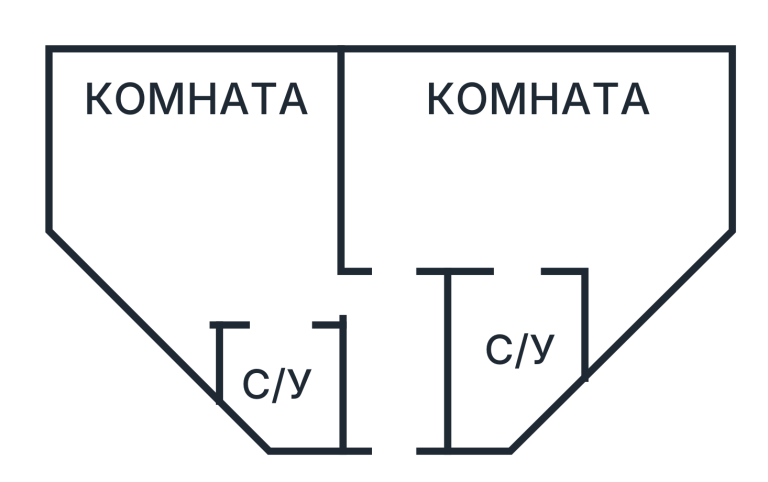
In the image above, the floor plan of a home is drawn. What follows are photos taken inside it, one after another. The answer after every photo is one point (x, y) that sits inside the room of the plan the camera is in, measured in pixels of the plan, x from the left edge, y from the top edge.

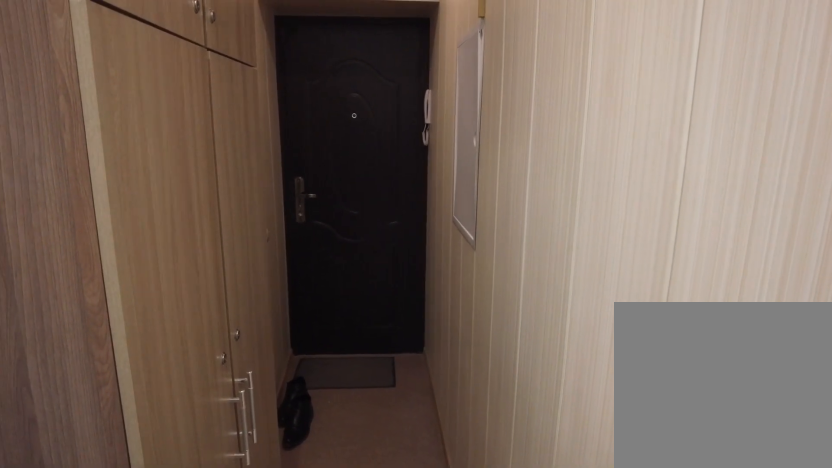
(403, 380)
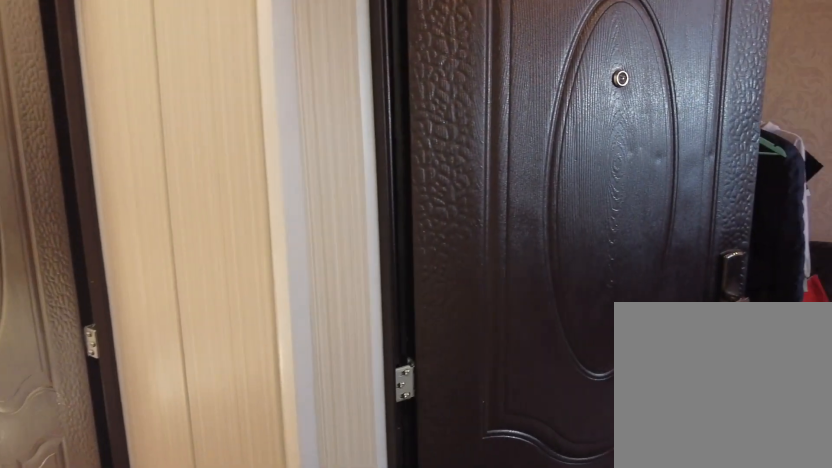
(403, 380)
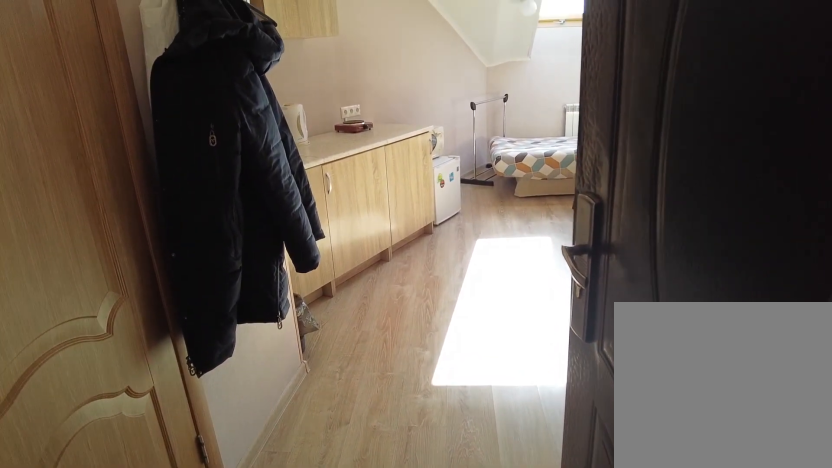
(369, 308)
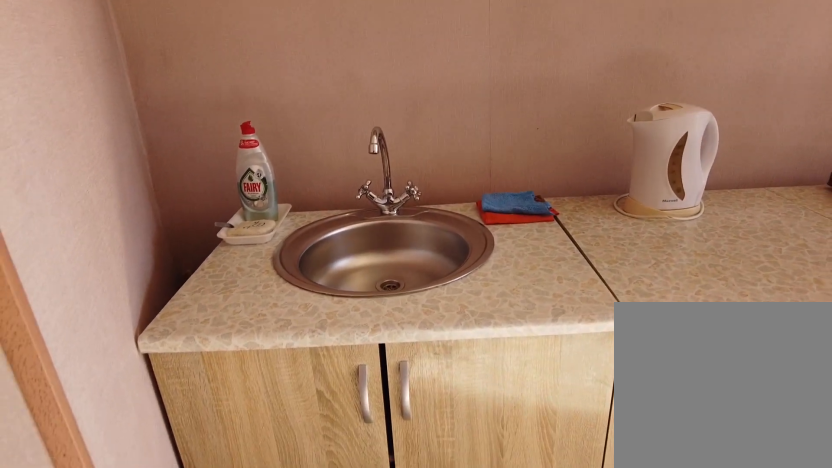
(251, 258)
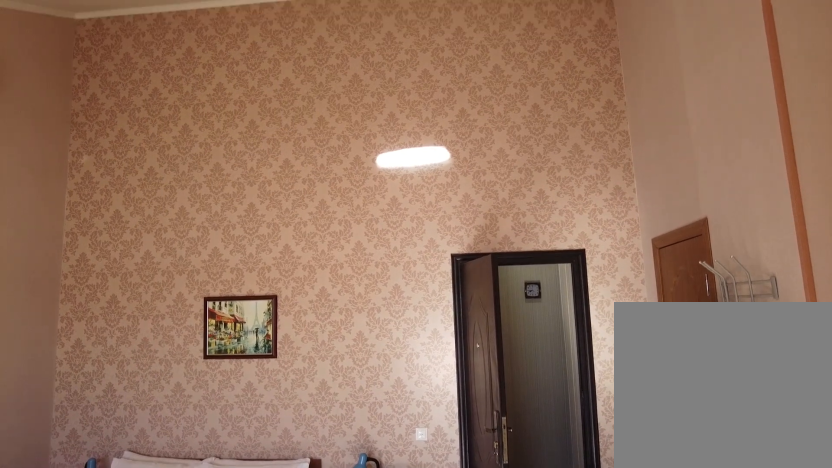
(251, 258)
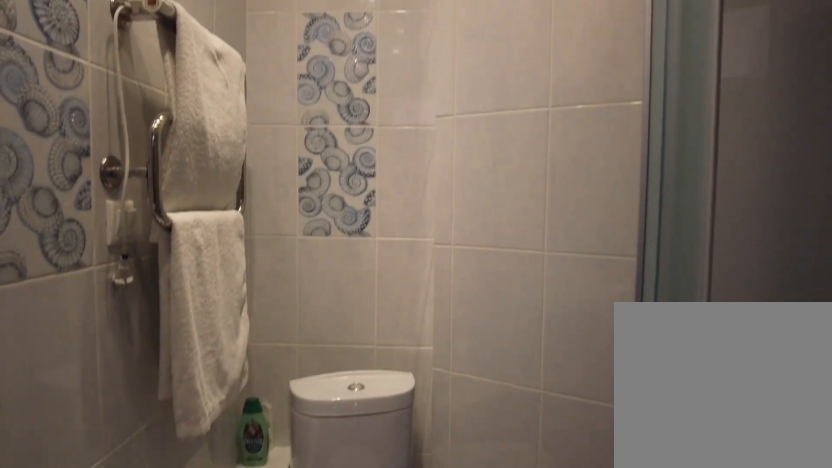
(296, 368)
